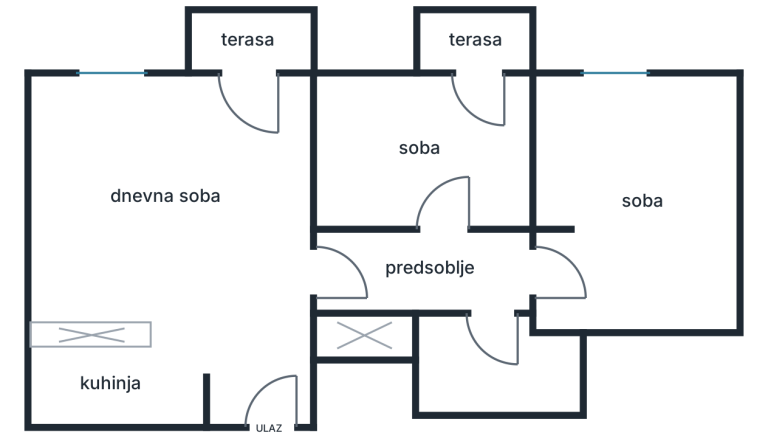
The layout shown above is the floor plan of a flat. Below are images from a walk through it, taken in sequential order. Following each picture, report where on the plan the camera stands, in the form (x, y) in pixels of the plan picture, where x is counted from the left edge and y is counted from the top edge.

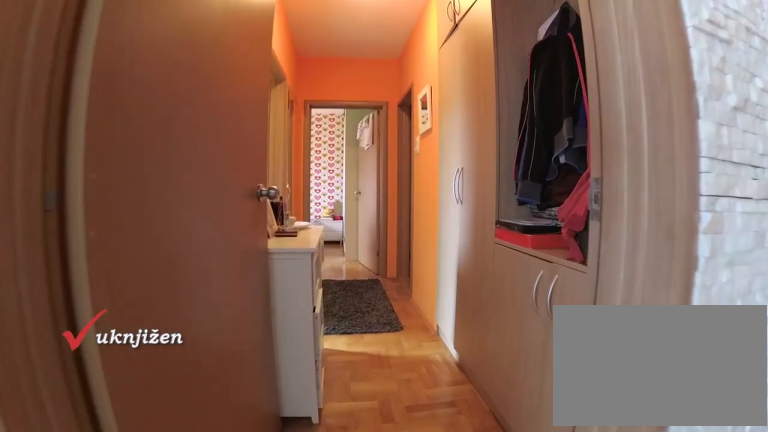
(262, 277)
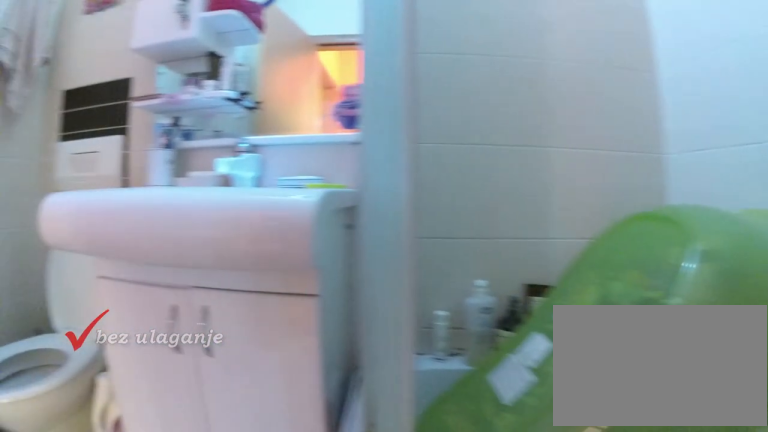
(477, 328)
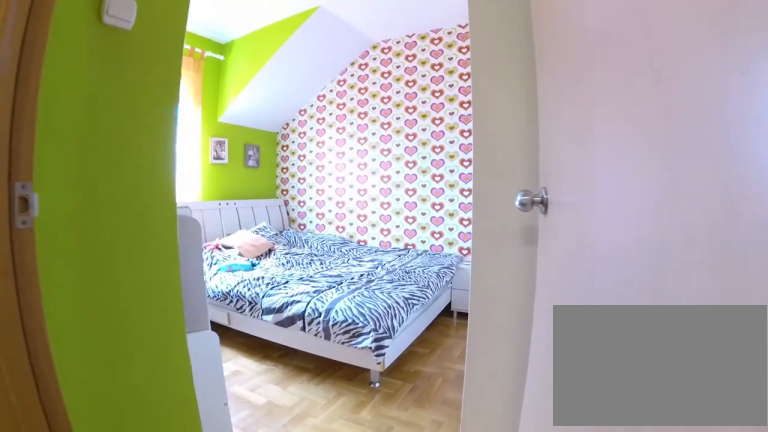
(493, 310)
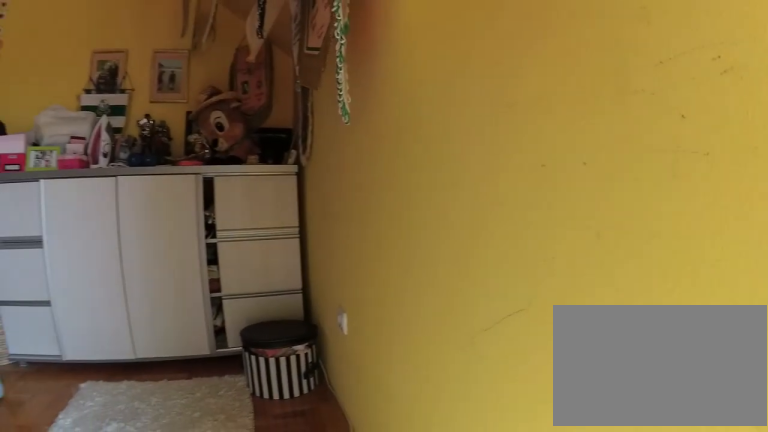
(475, 151)
